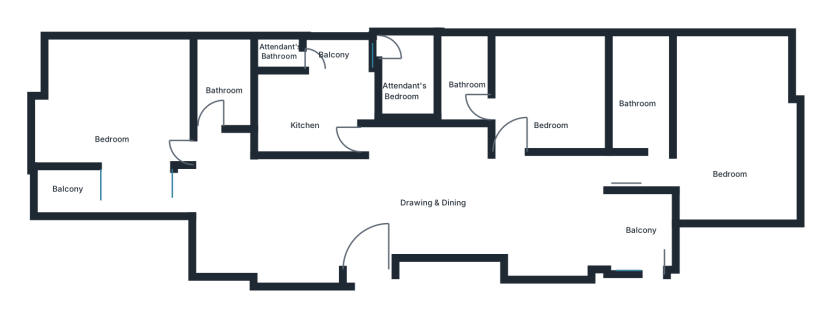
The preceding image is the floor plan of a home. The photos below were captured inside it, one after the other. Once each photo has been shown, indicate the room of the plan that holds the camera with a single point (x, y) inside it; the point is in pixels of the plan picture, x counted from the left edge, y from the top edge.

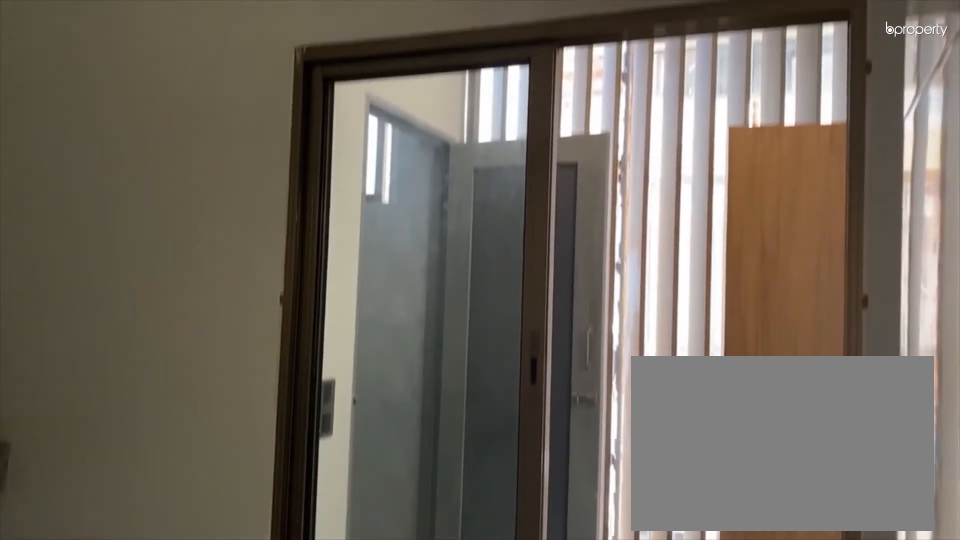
(307, 105)
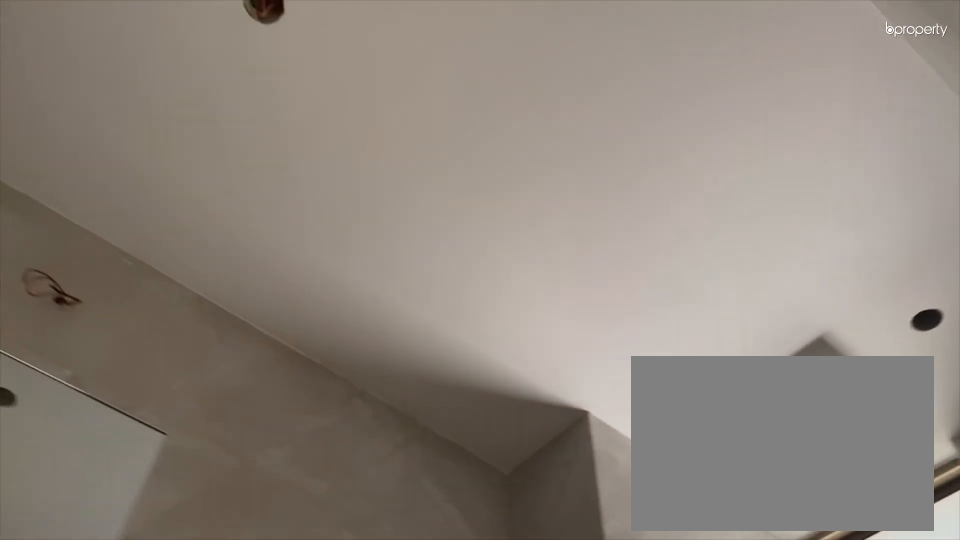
(467, 77)
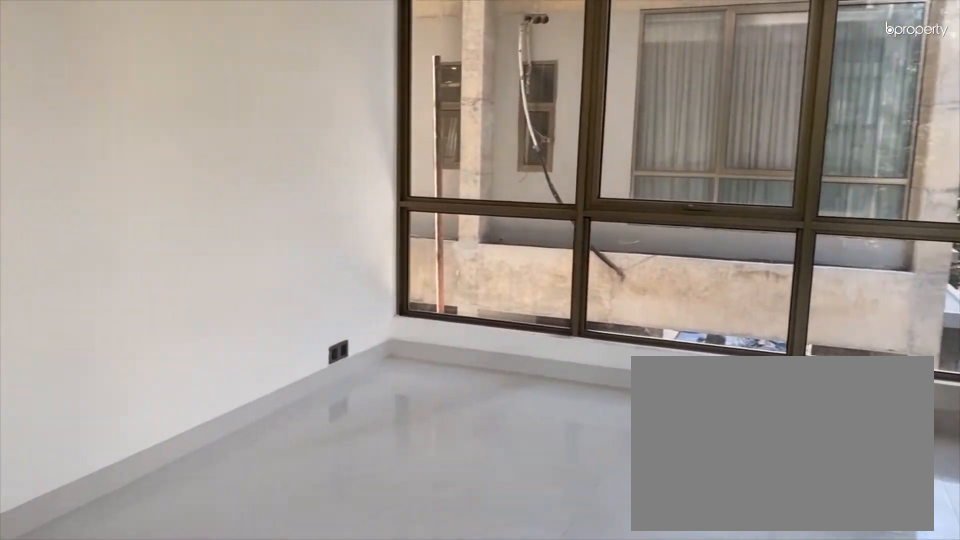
(728, 124)
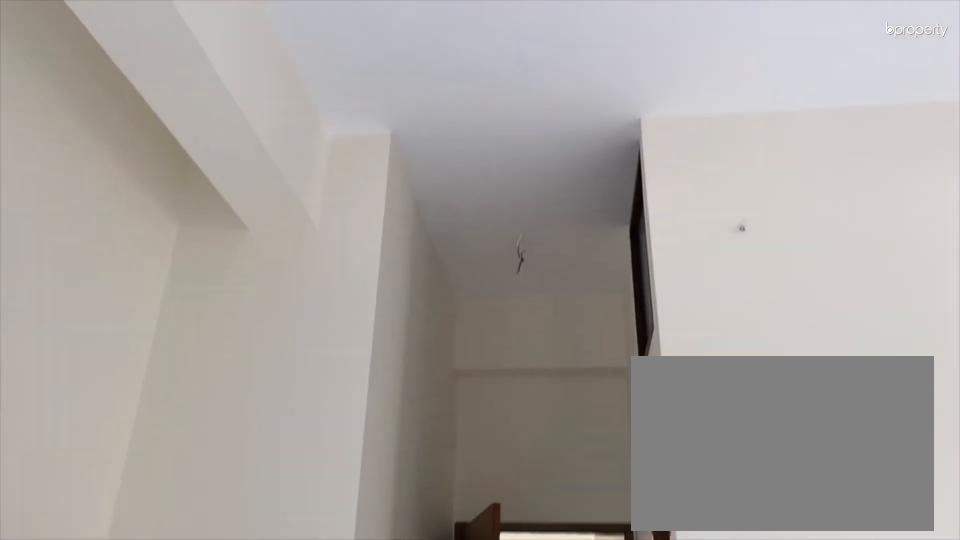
(728, 124)
